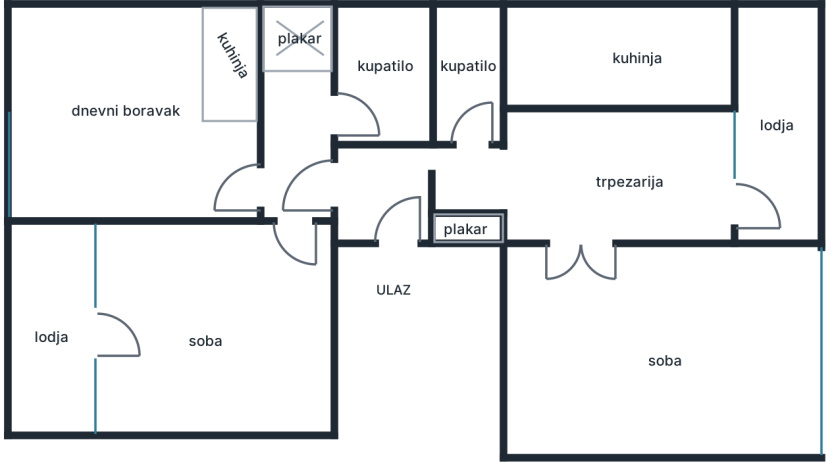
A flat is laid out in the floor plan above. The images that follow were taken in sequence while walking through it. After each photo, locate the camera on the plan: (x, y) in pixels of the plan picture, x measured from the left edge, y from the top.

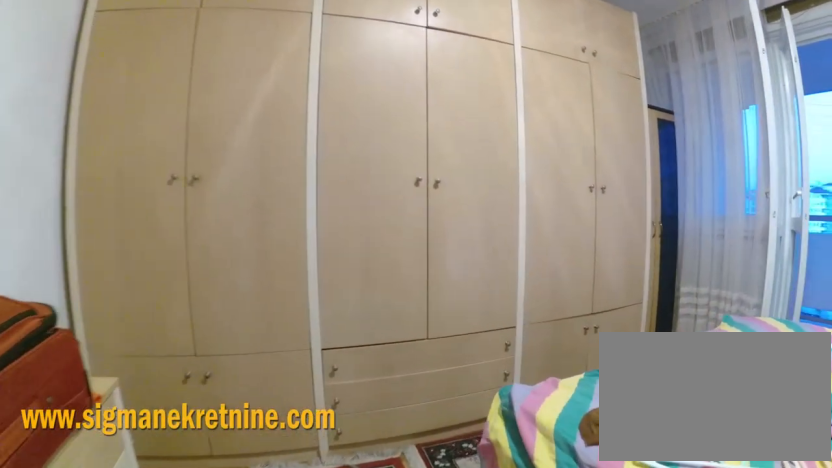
(302, 326)
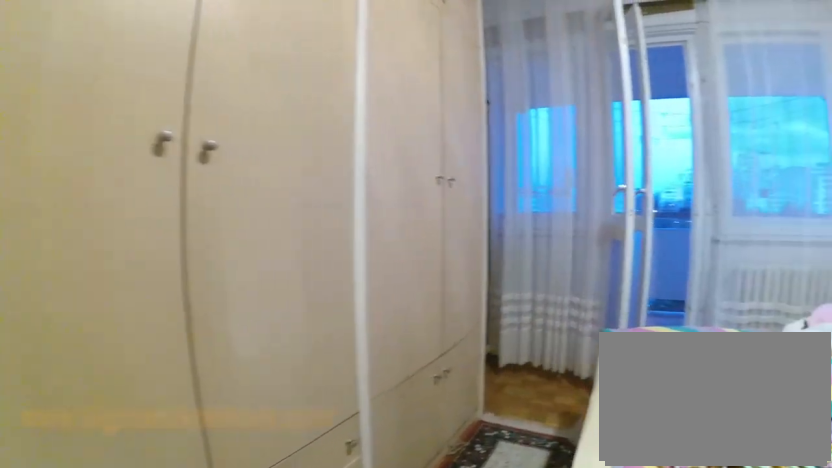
(294, 349)
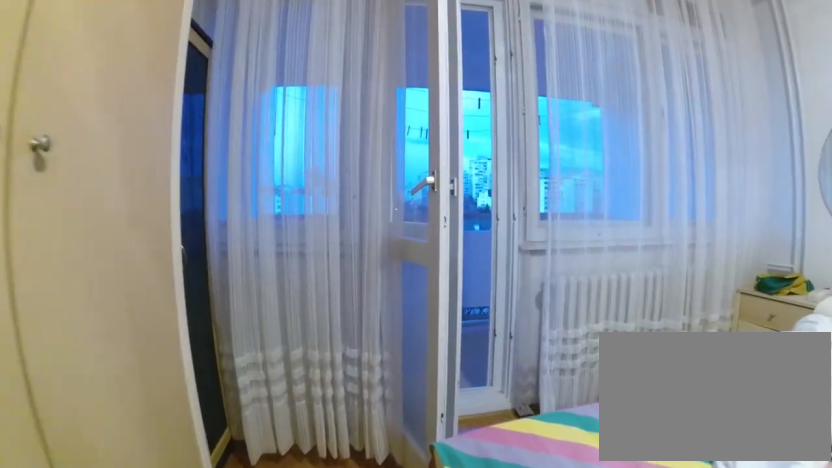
(249, 355)
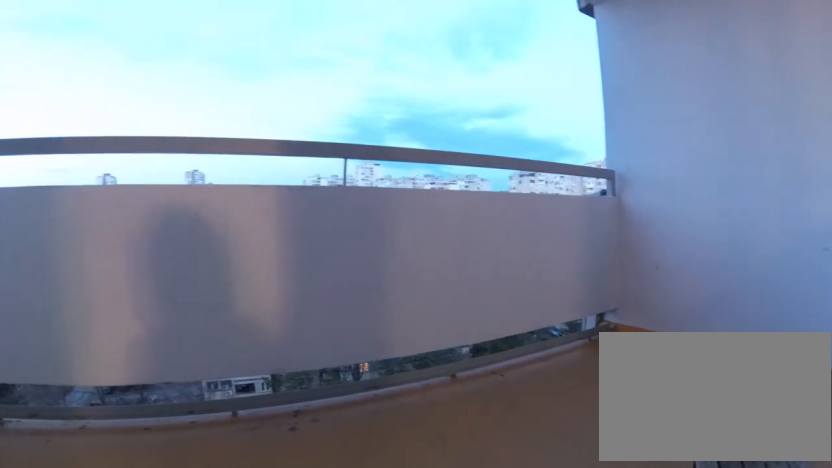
(102, 356)
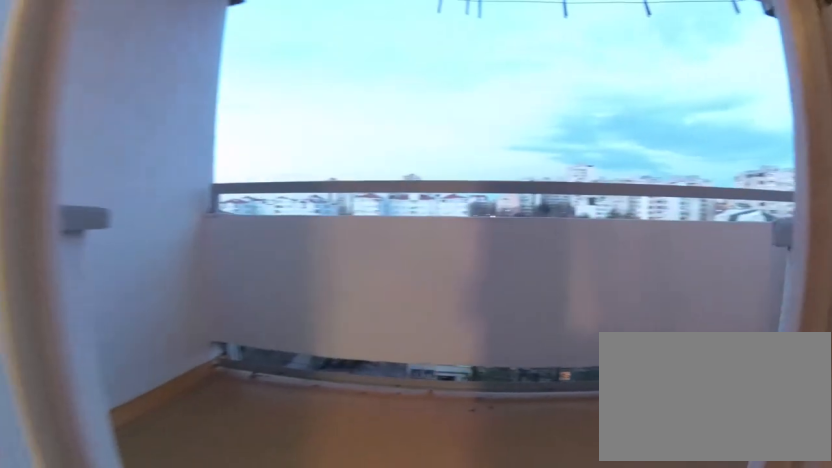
(110, 353)
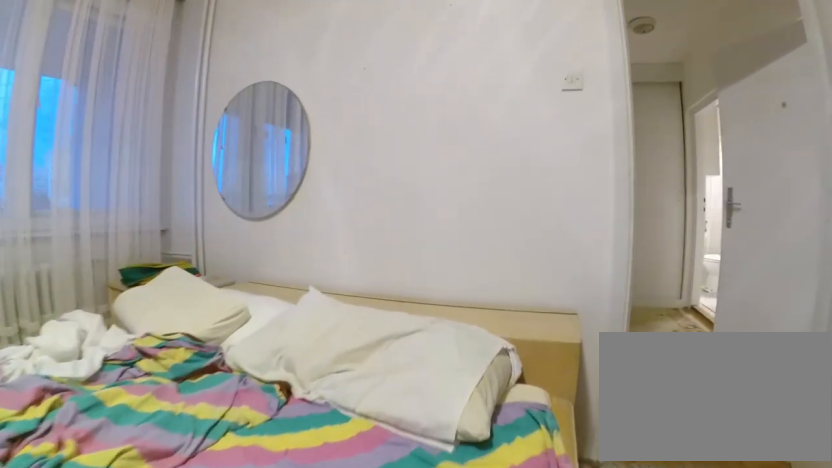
(279, 357)
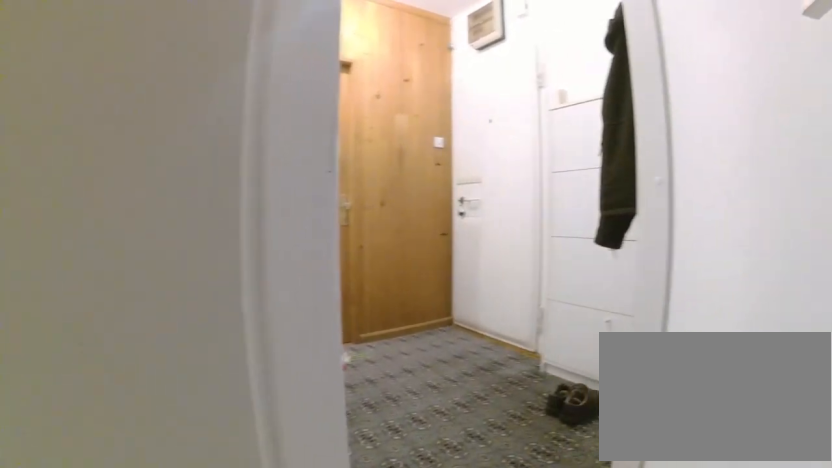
(295, 187)
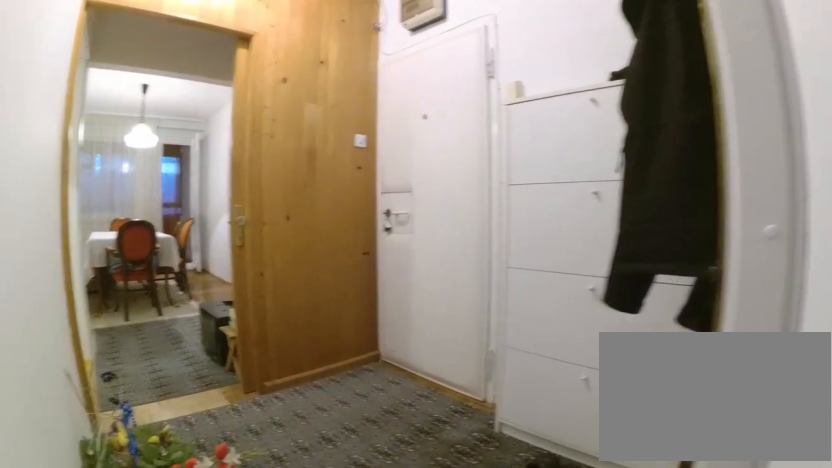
(313, 189)
